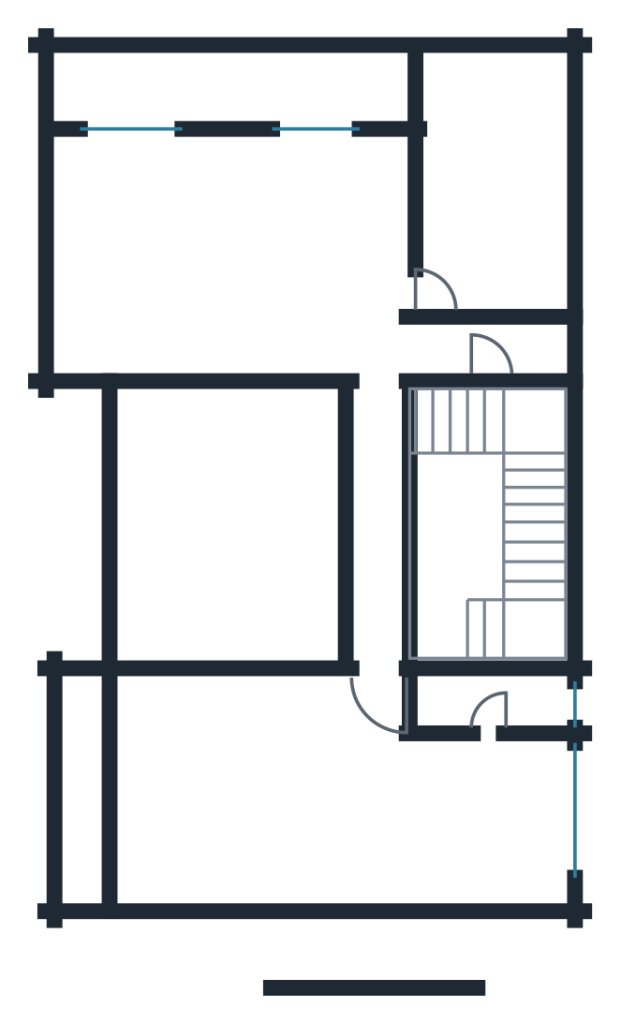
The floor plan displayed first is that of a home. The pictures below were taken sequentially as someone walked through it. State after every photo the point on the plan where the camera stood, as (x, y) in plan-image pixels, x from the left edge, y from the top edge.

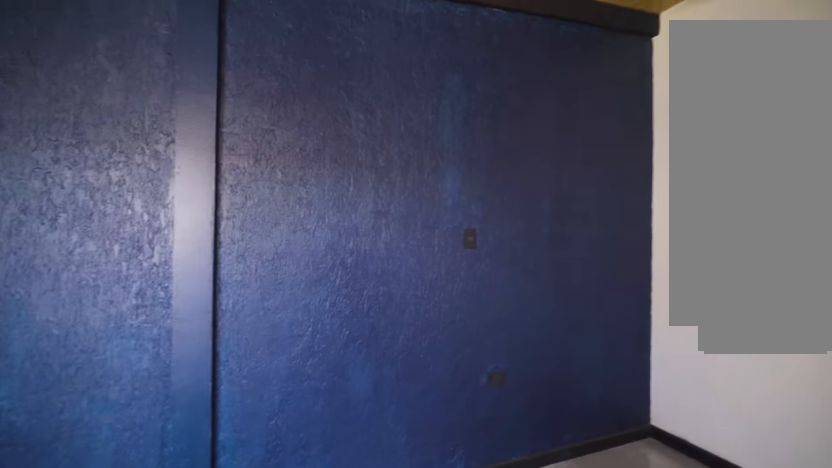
(467, 96)
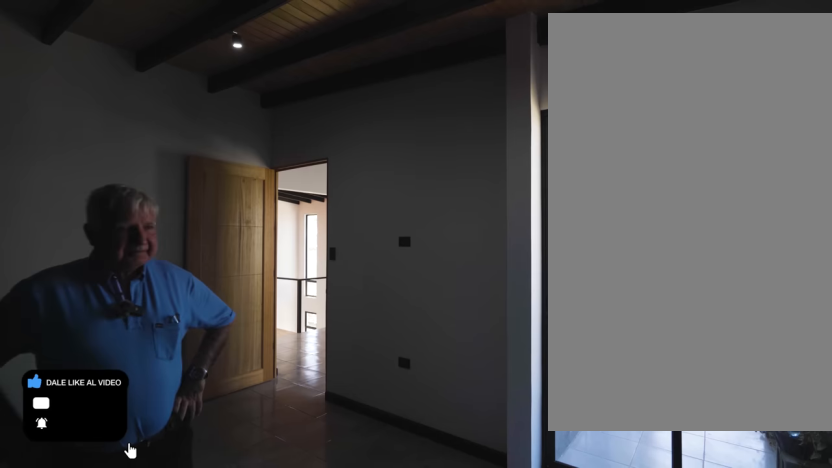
(536, 134)
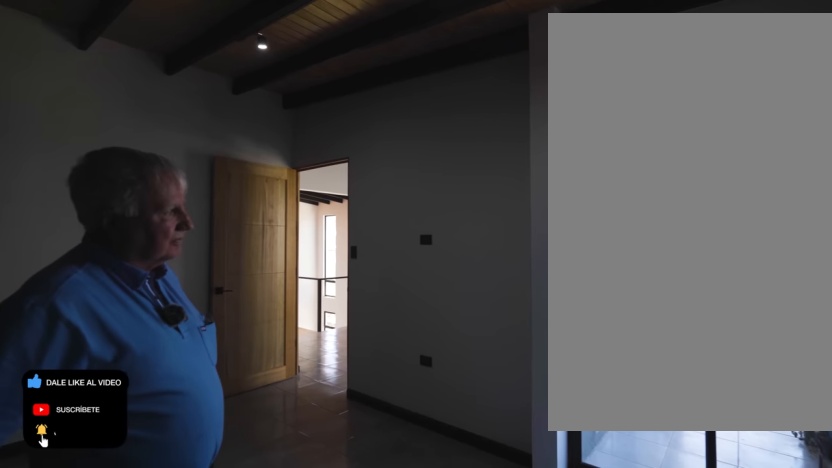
(537, 122)
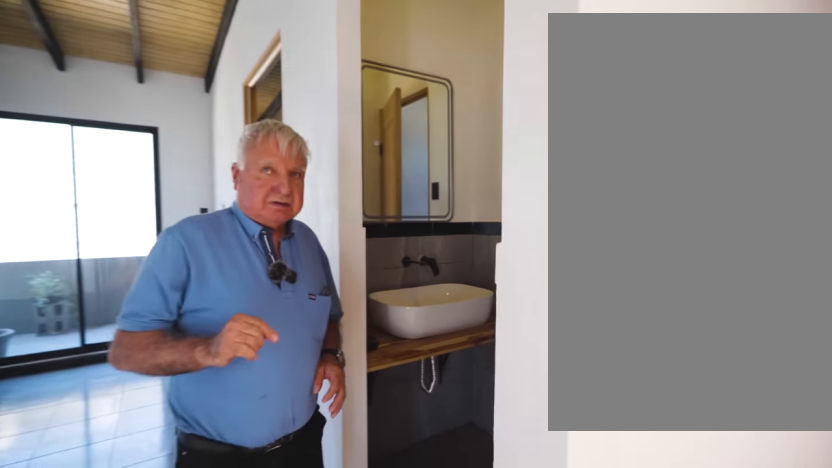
(431, 352)
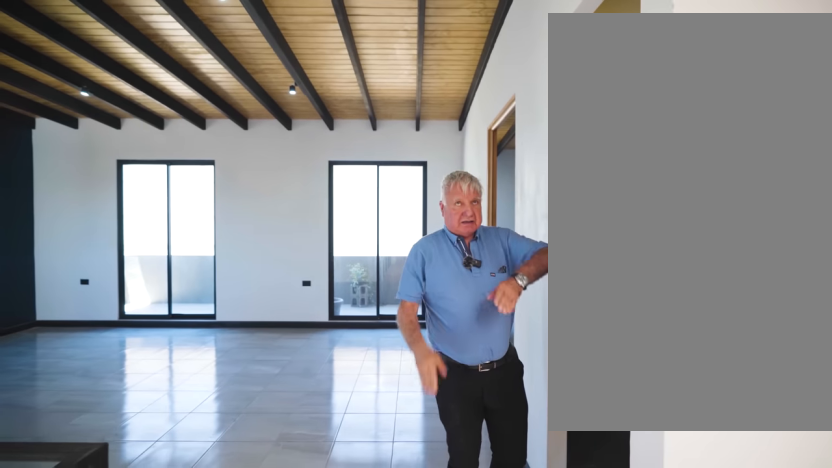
(420, 359)
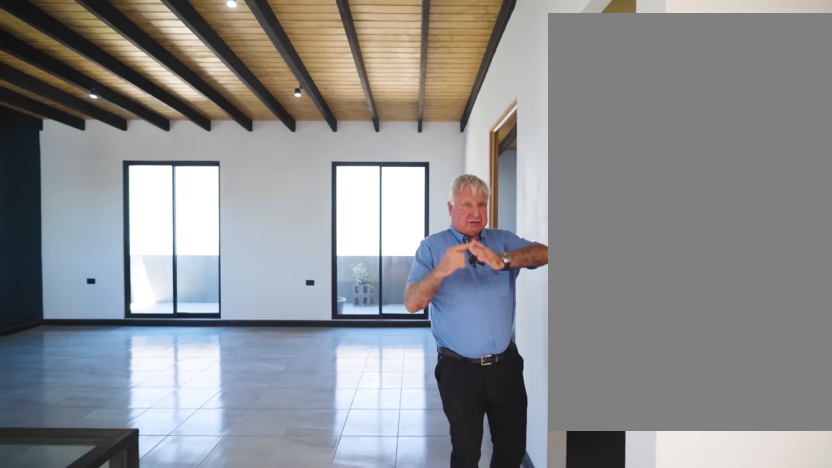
(417, 363)
